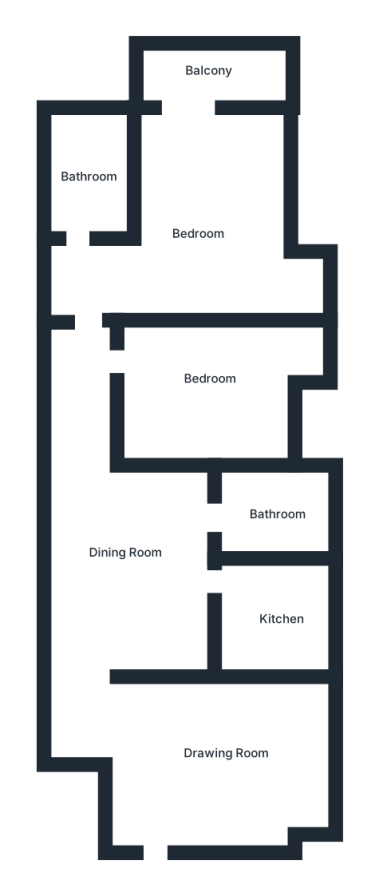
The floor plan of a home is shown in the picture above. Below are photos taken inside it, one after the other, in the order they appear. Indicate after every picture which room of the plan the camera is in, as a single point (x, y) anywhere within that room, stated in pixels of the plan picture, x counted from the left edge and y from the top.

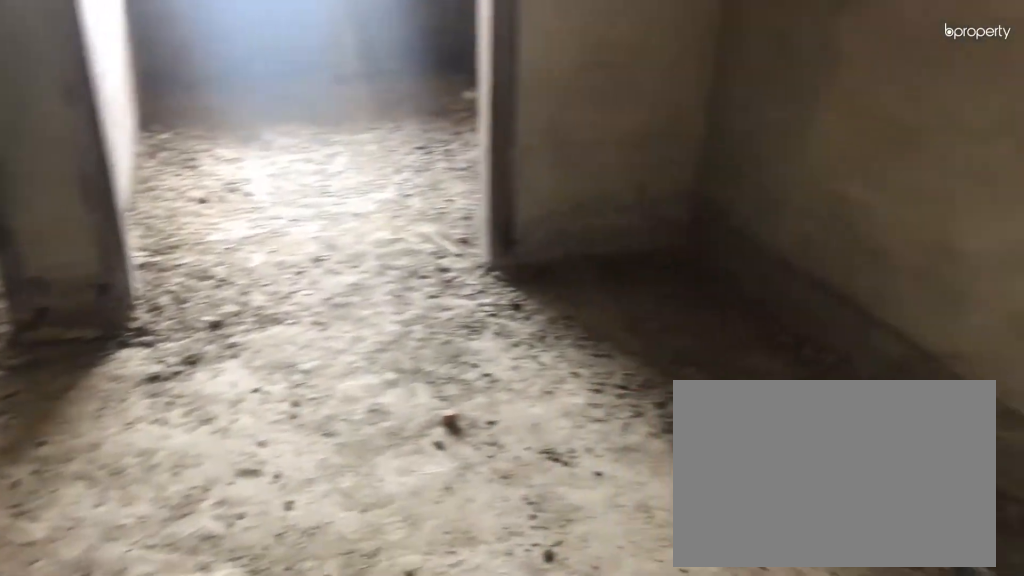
(157, 584)
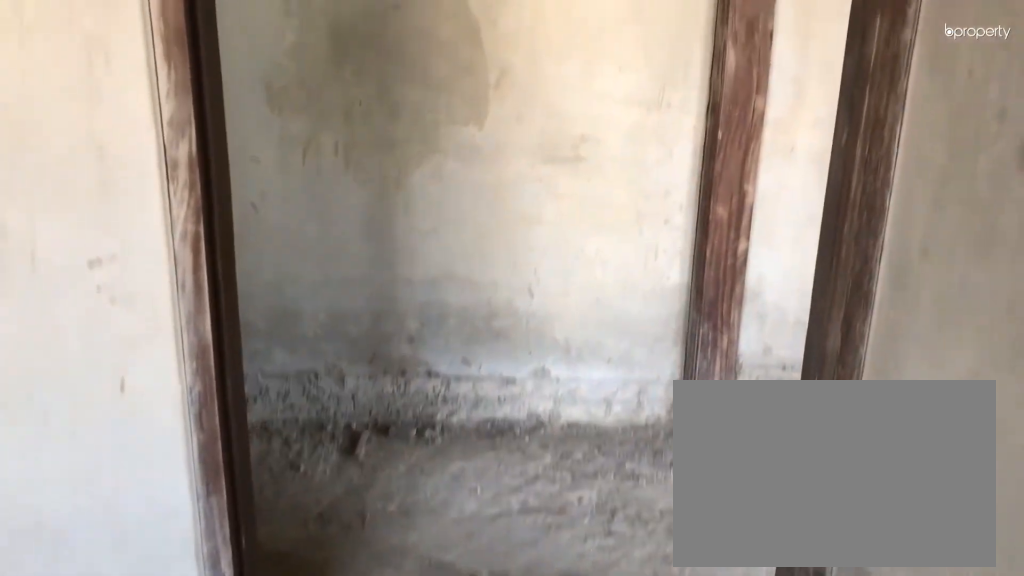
(193, 375)
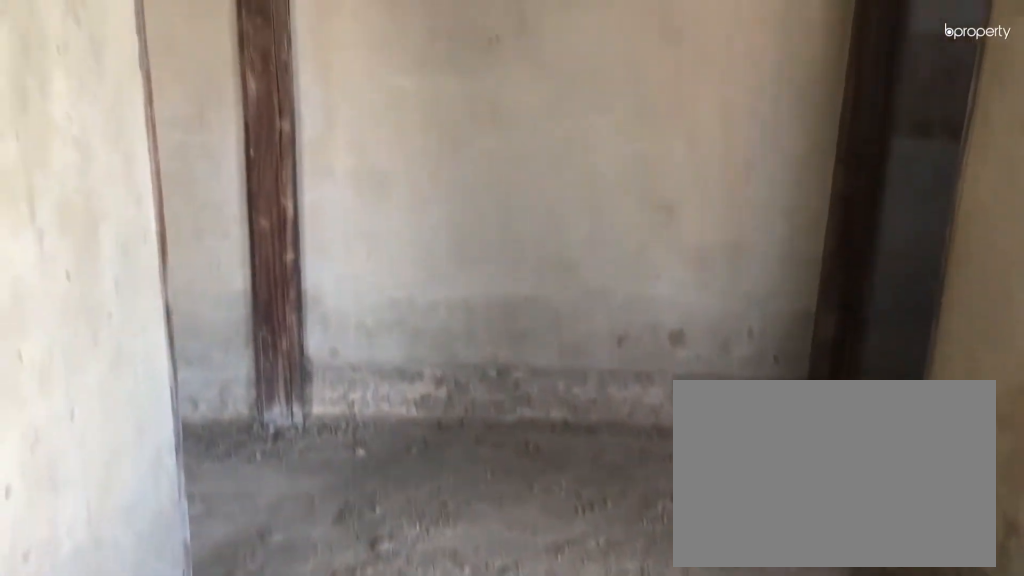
(189, 188)
